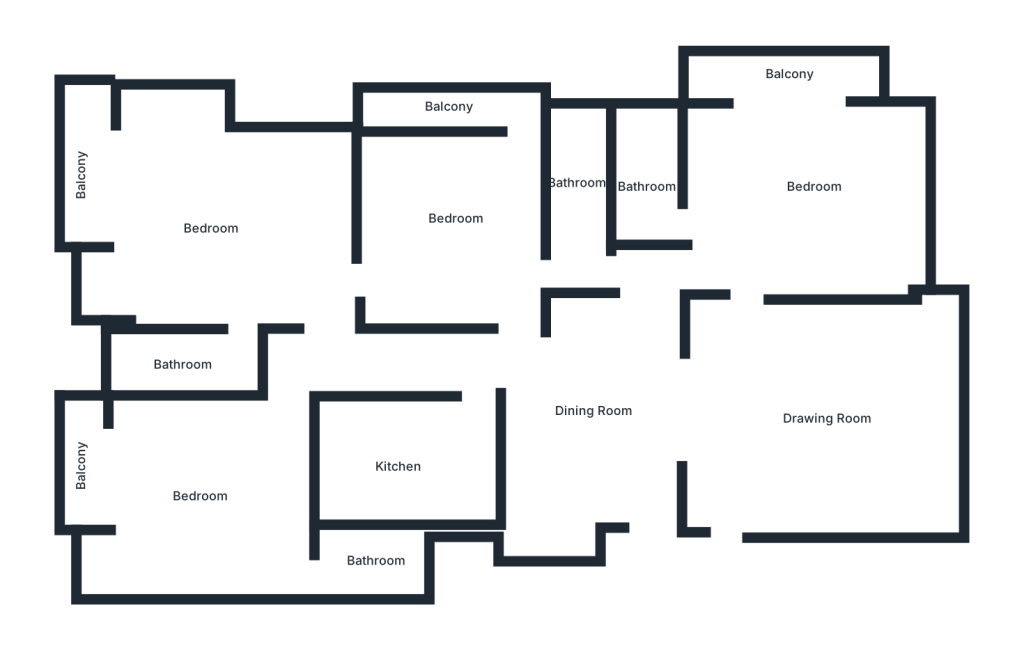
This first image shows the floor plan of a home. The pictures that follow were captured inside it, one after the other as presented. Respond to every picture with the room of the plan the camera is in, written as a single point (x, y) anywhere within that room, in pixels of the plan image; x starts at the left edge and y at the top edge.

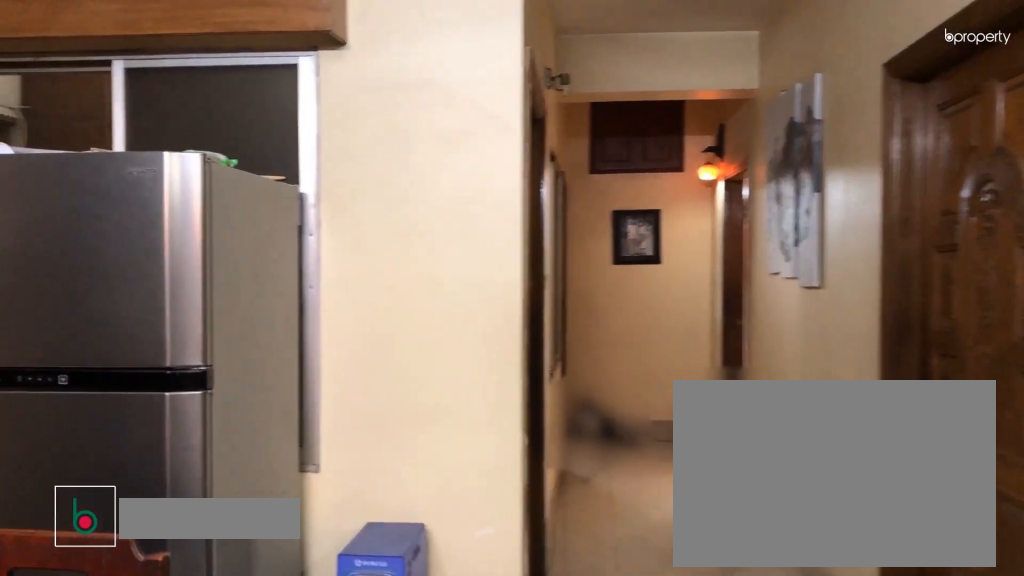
(587, 419)
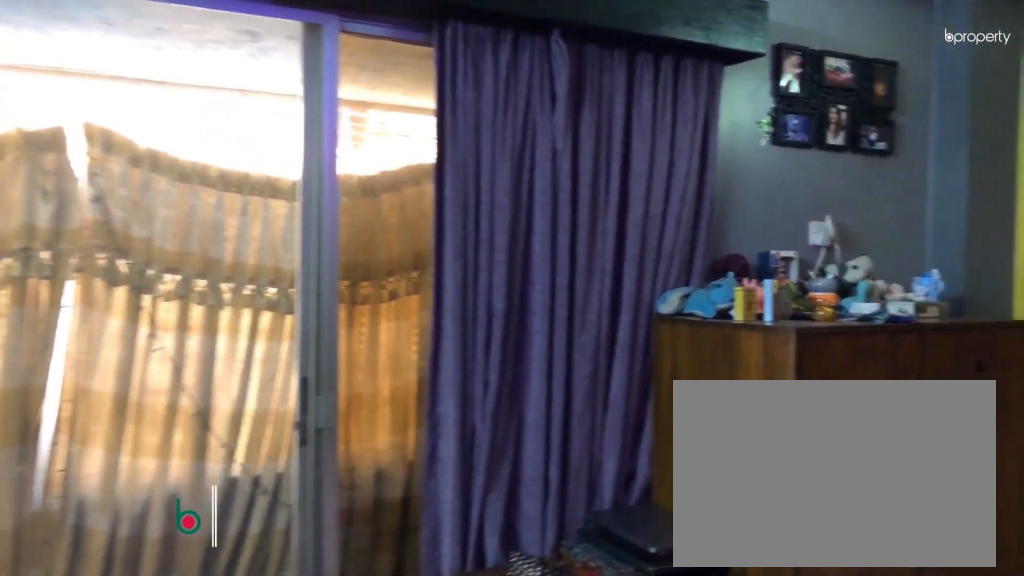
(803, 186)
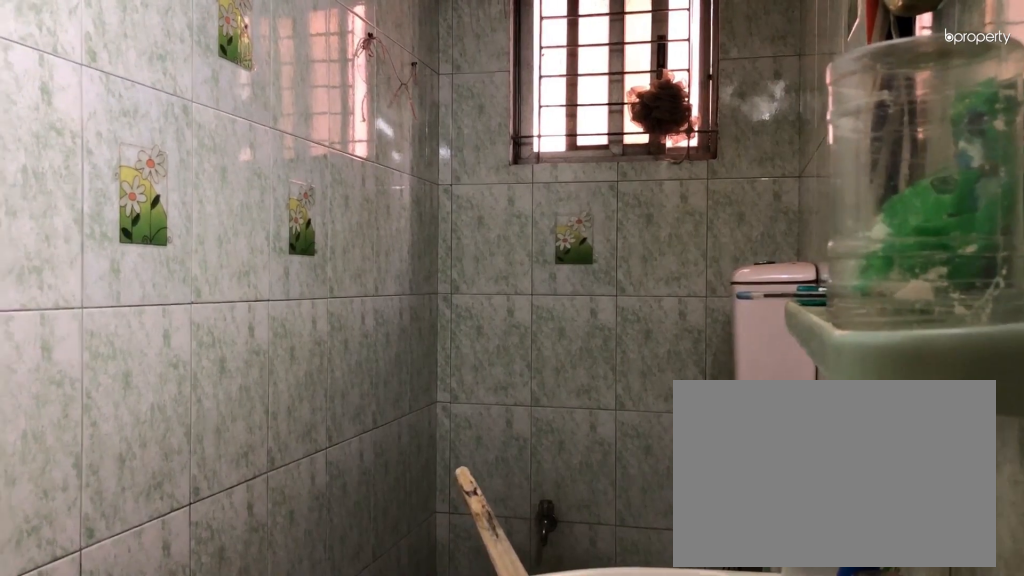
(578, 201)
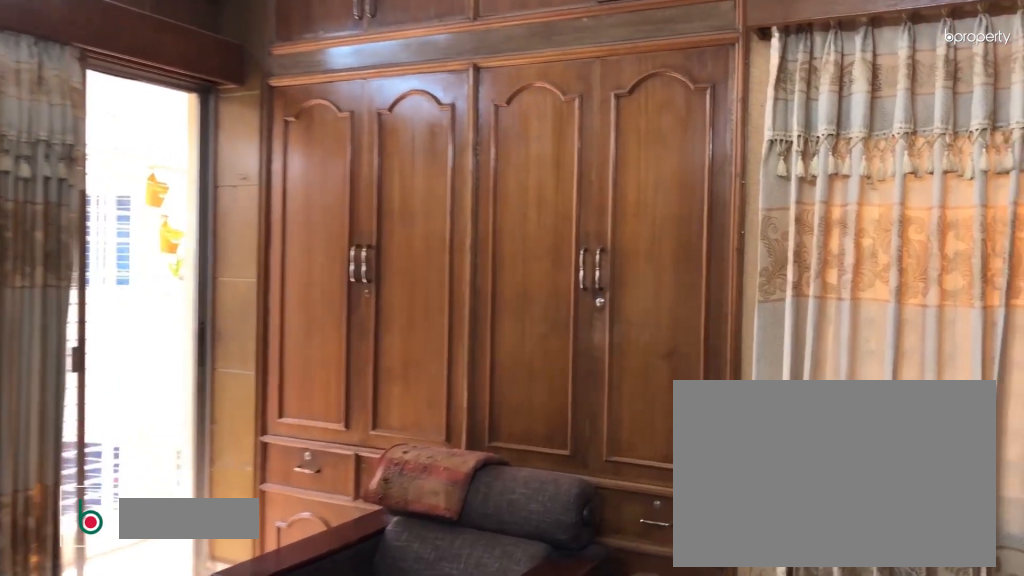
(214, 234)
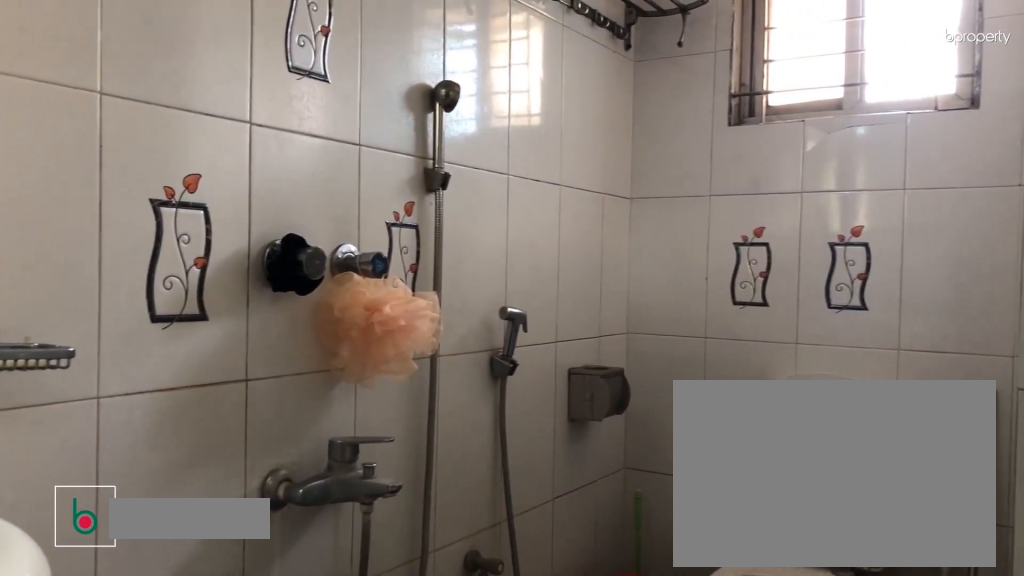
(185, 363)
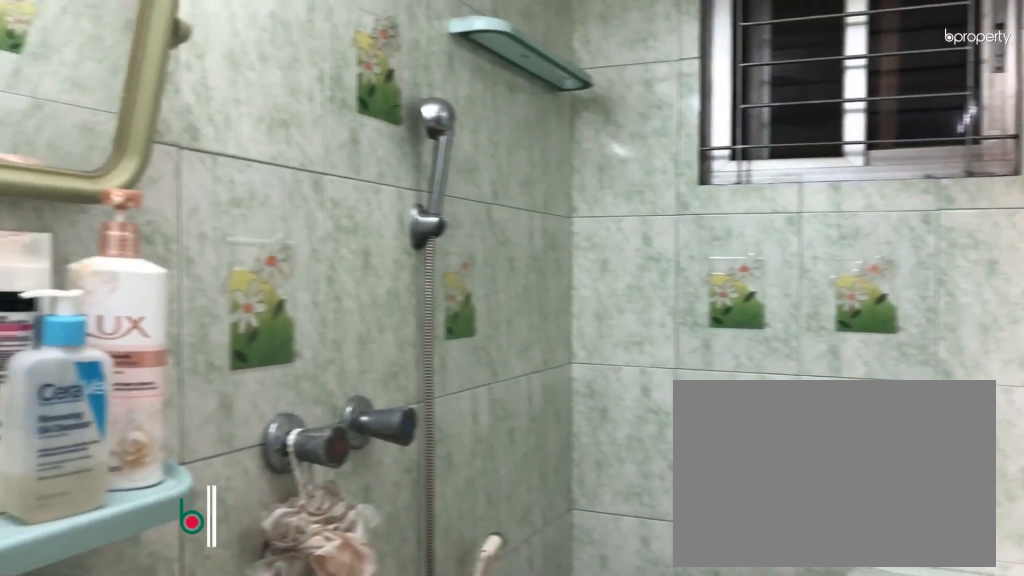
(375, 560)
